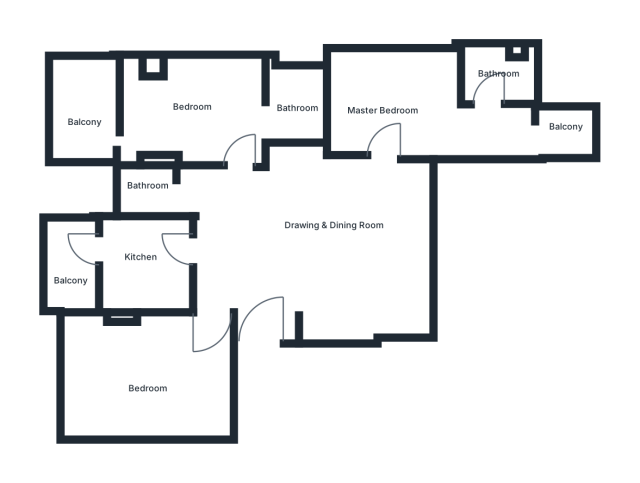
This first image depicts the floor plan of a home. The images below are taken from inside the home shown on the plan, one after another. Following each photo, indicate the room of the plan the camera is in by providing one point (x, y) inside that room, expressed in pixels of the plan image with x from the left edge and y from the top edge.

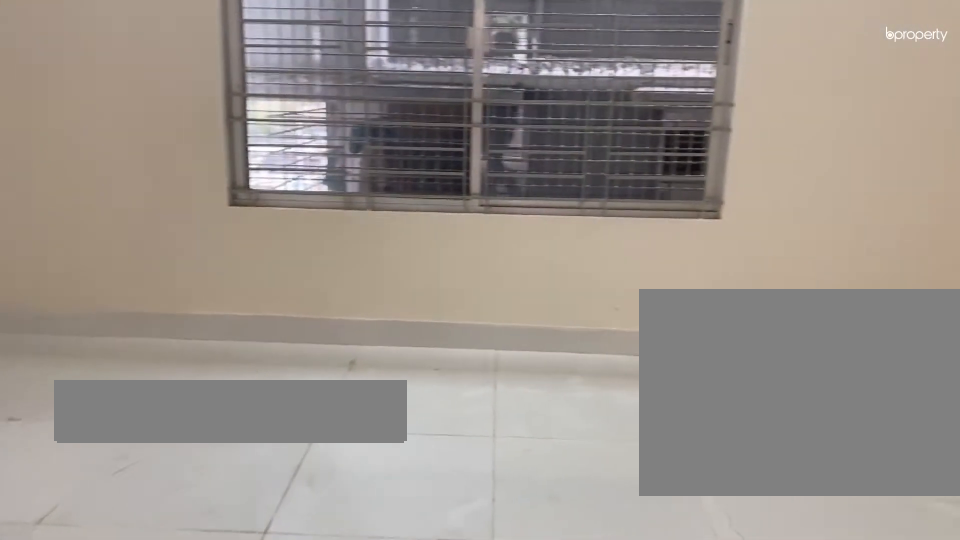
(316, 241)
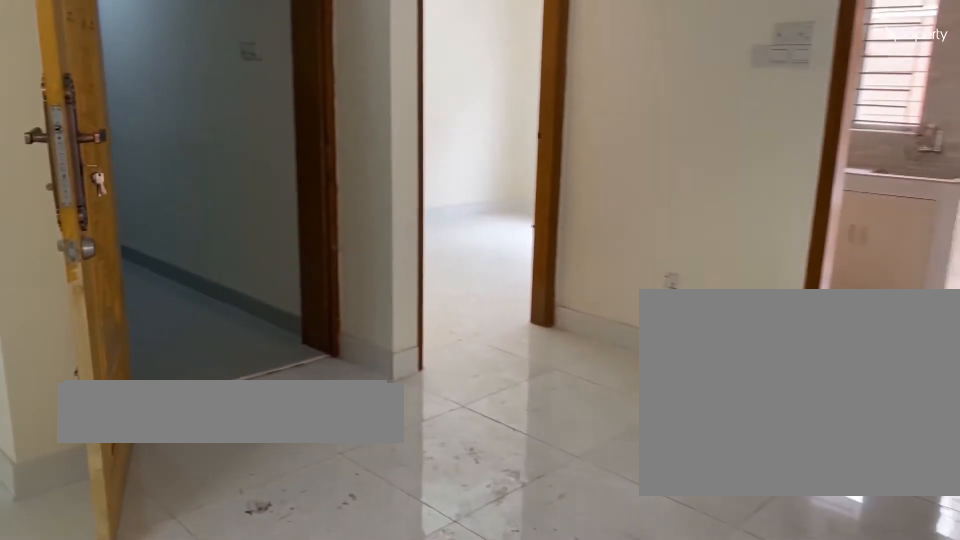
(316, 241)
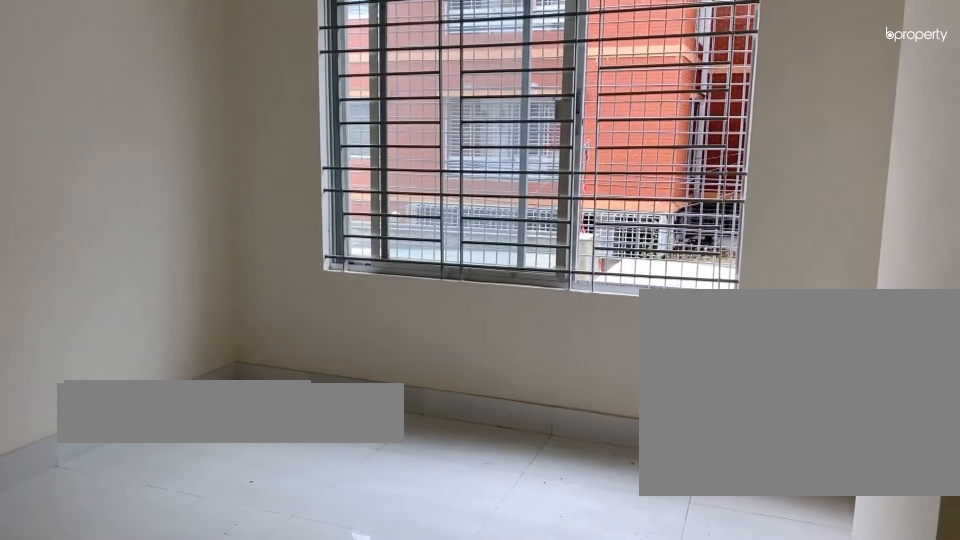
(147, 370)
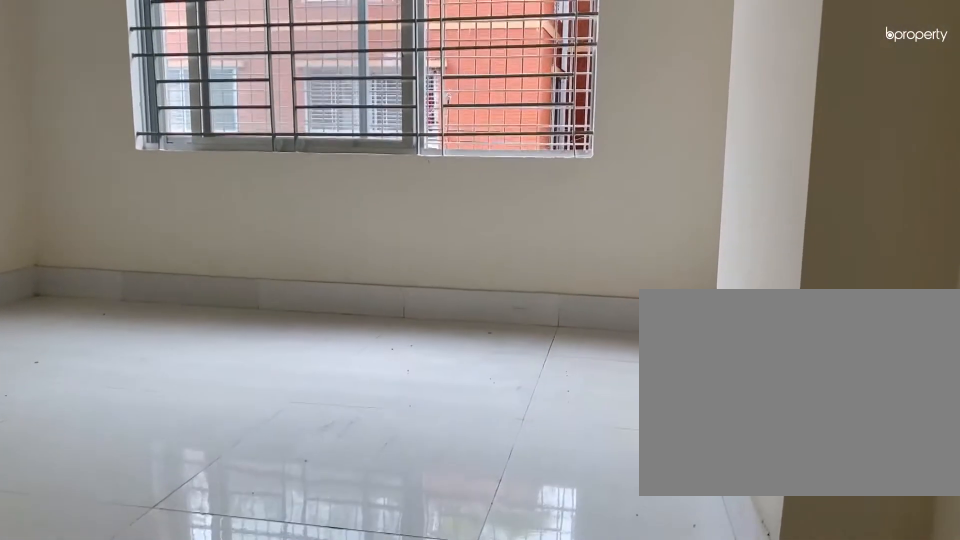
(147, 370)
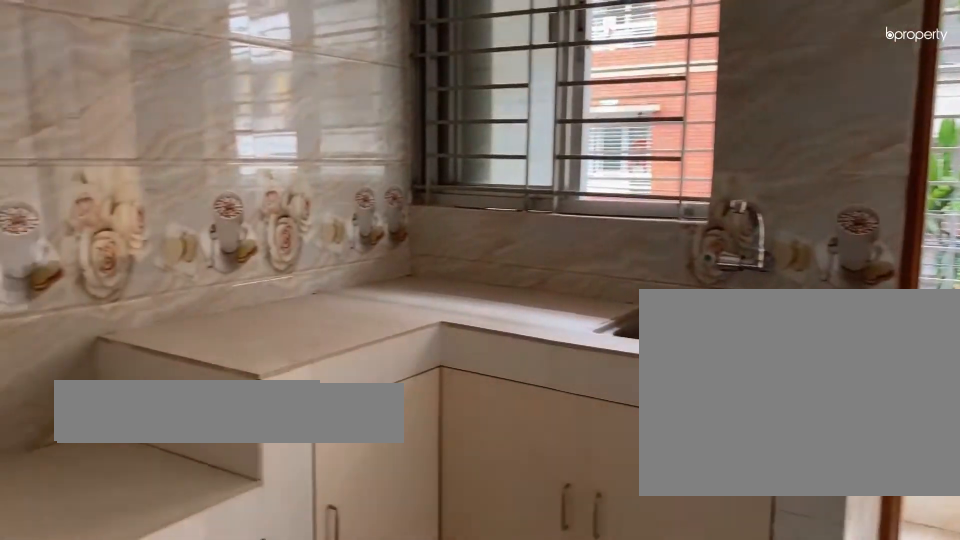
(144, 269)
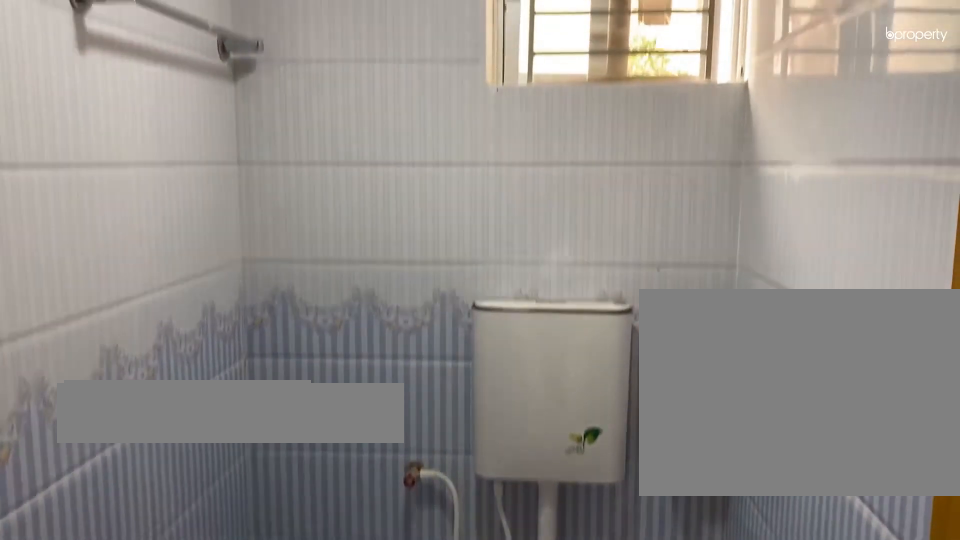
(153, 183)
